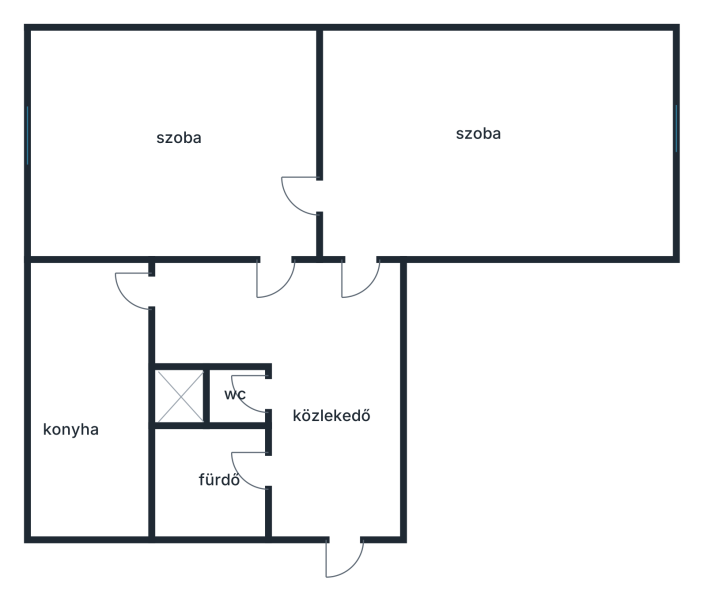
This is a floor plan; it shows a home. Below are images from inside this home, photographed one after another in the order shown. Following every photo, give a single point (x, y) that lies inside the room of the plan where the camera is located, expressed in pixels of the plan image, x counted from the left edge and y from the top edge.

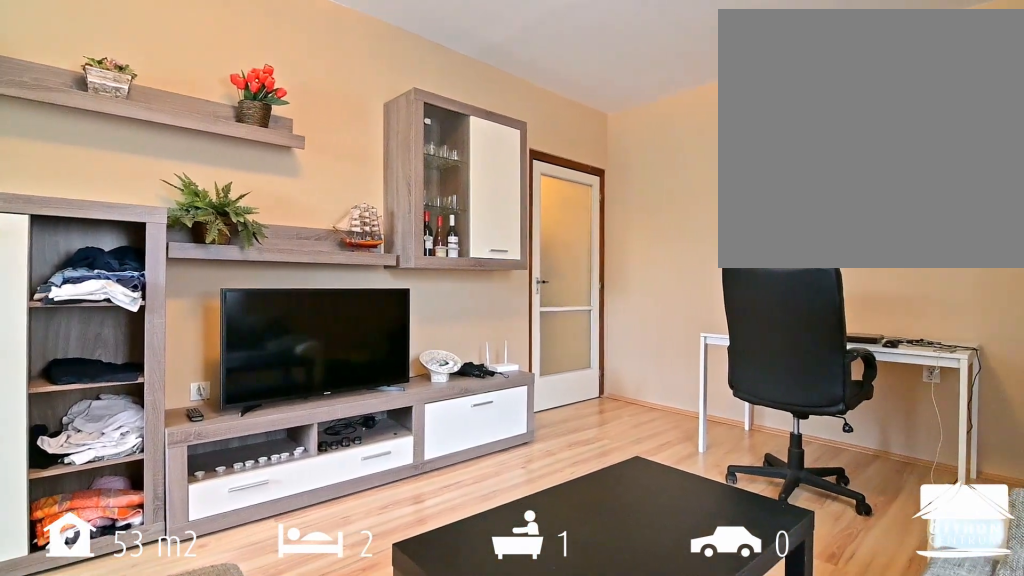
(494, 143)
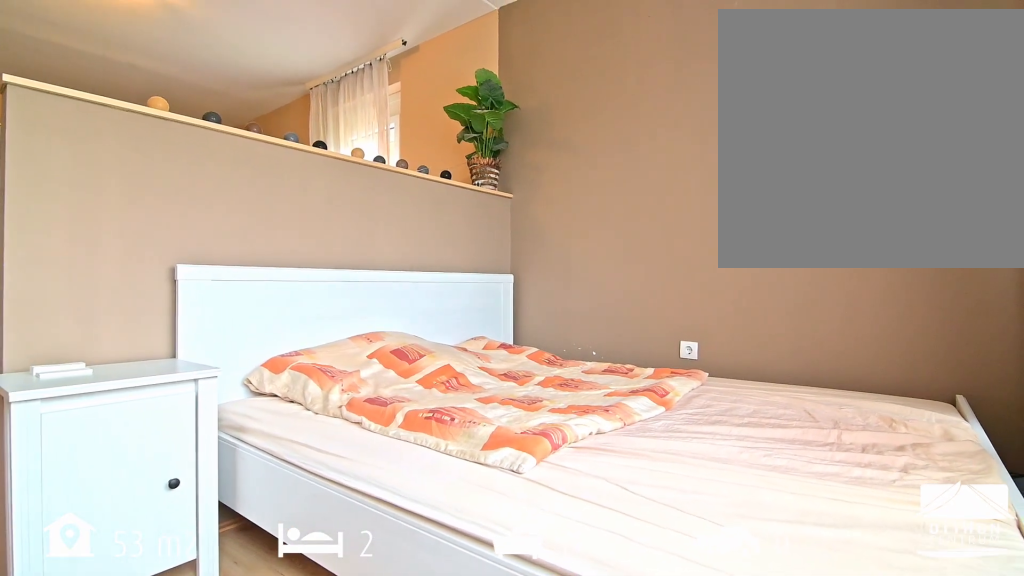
(494, 143)
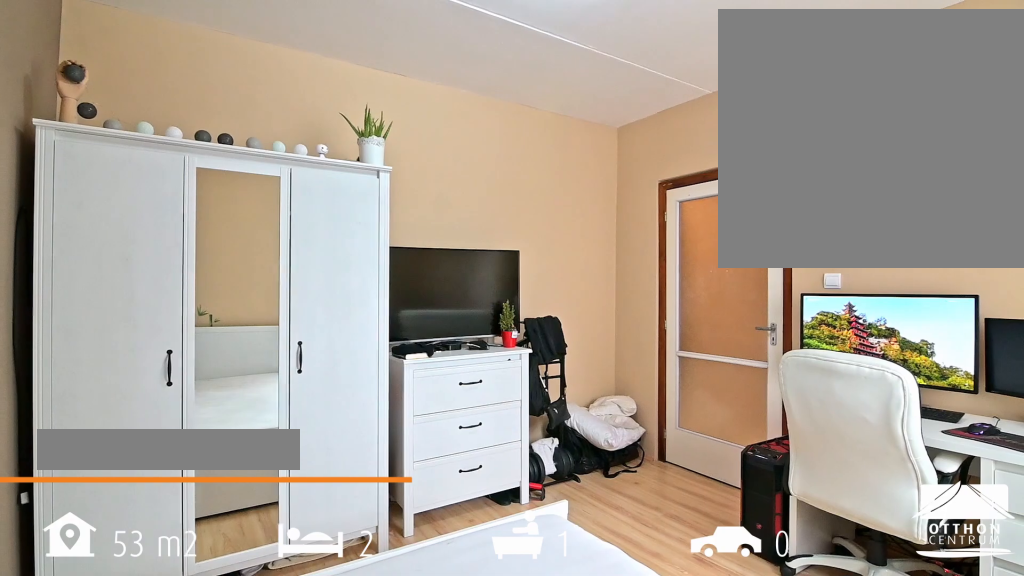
(170, 143)
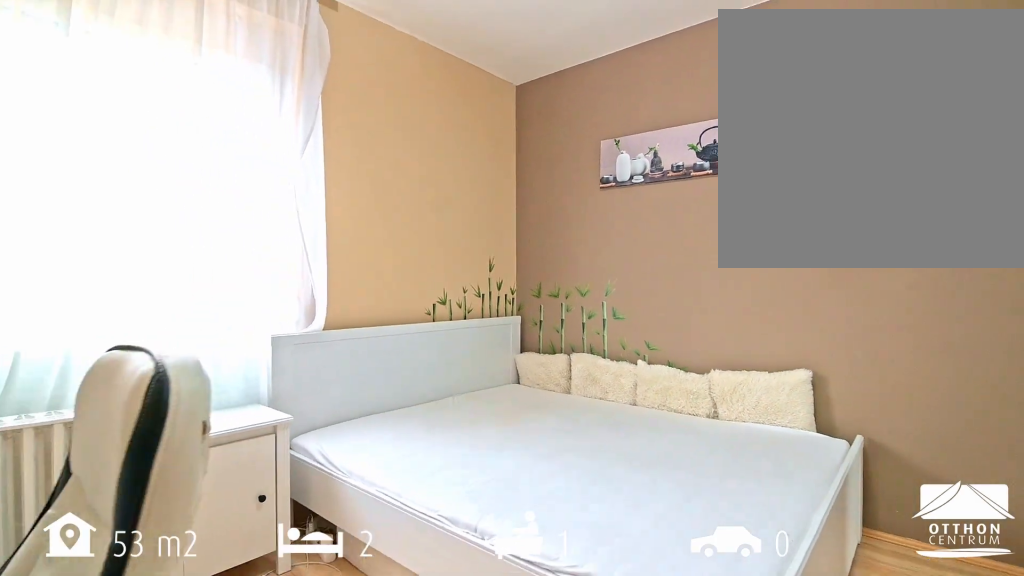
(170, 143)
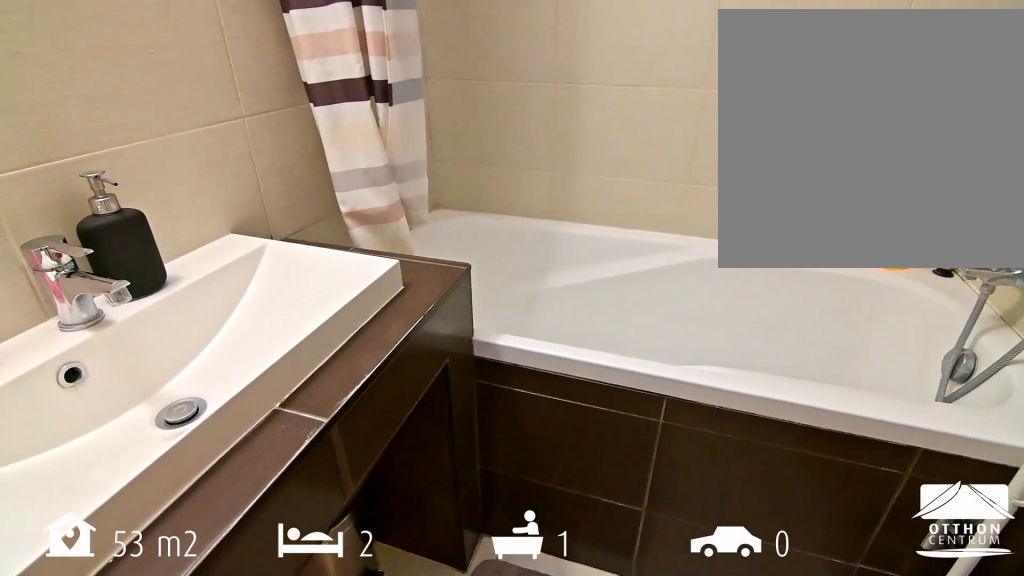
(211, 478)
